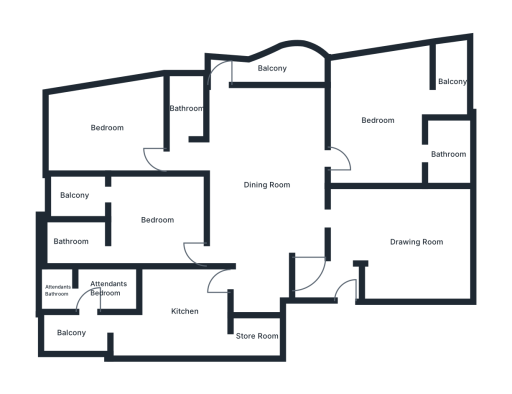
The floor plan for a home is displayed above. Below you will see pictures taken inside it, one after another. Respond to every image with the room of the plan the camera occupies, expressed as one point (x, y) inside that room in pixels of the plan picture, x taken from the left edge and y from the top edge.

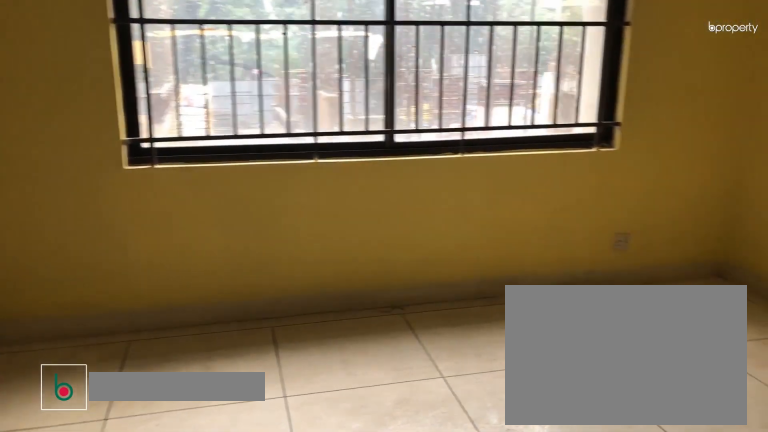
(414, 242)
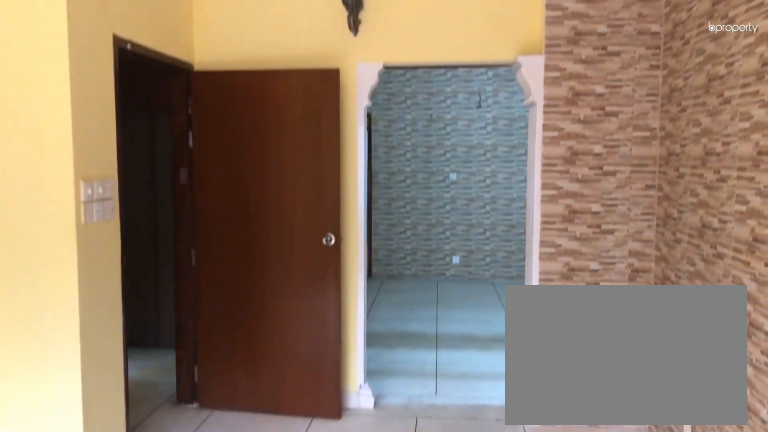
(414, 242)
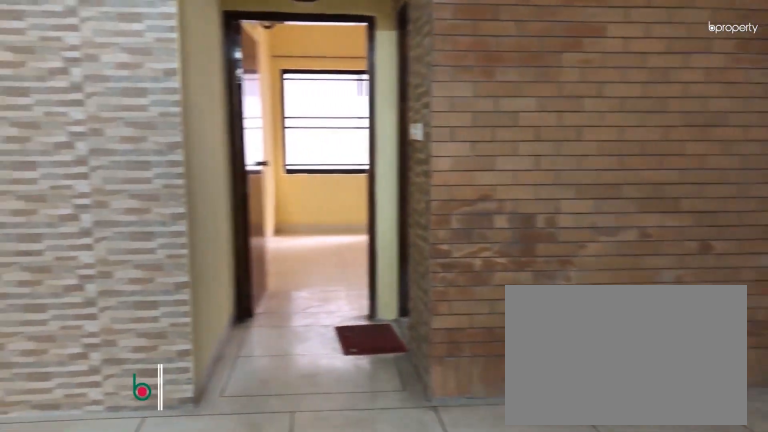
(269, 185)
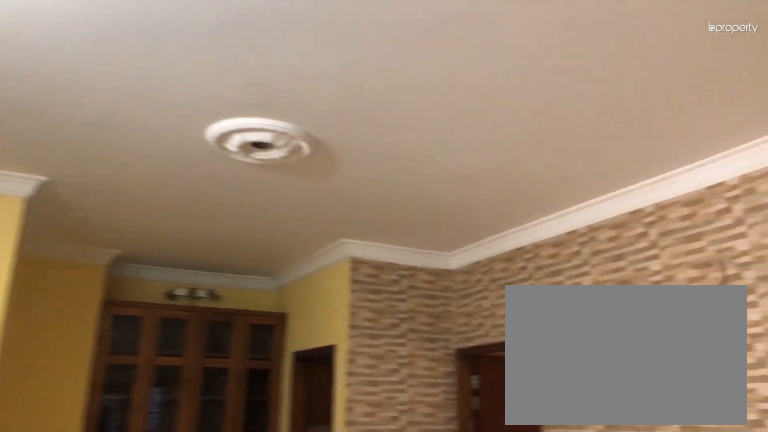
(269, 185)
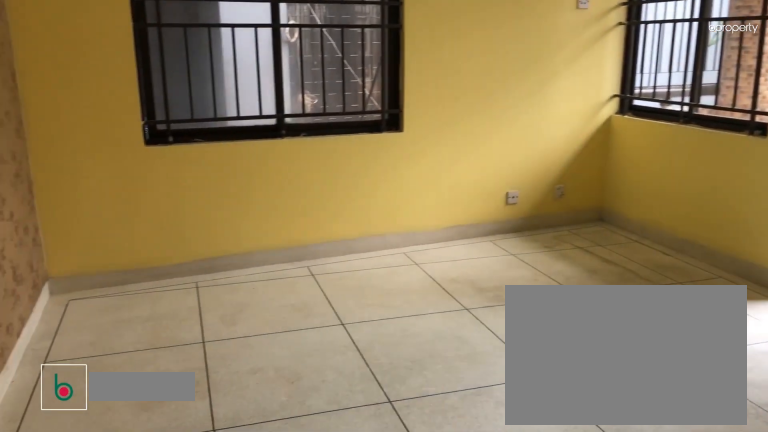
(379, 119)
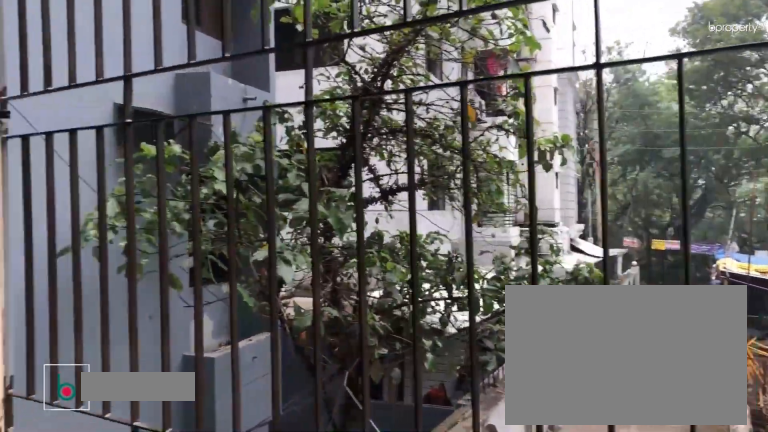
(451, 93)
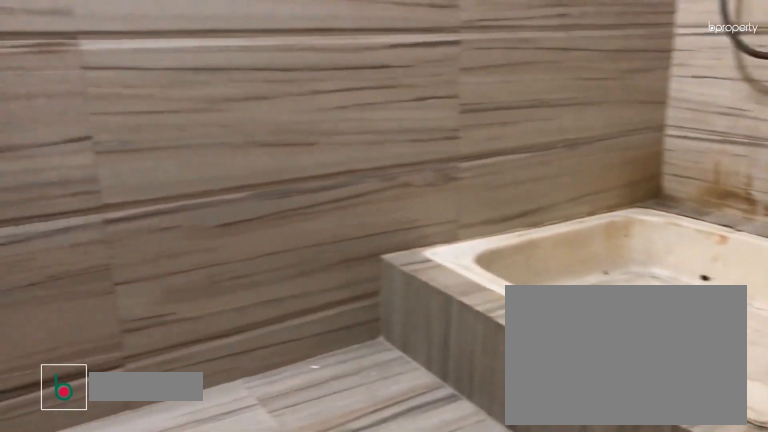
(449, 153)
